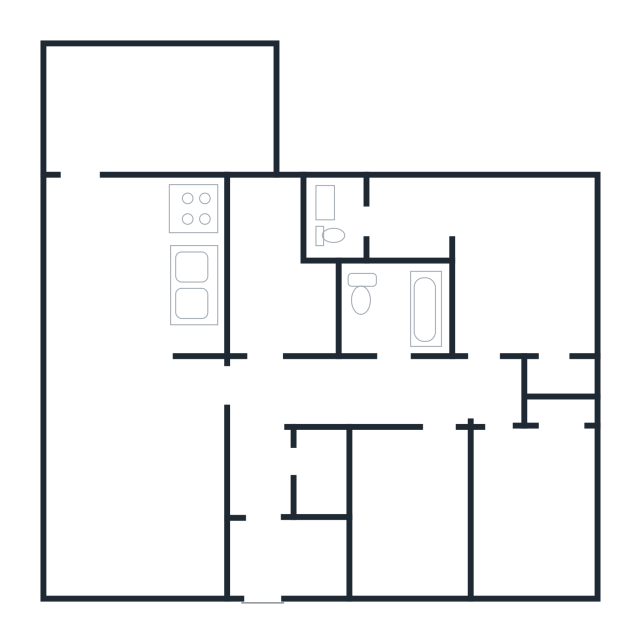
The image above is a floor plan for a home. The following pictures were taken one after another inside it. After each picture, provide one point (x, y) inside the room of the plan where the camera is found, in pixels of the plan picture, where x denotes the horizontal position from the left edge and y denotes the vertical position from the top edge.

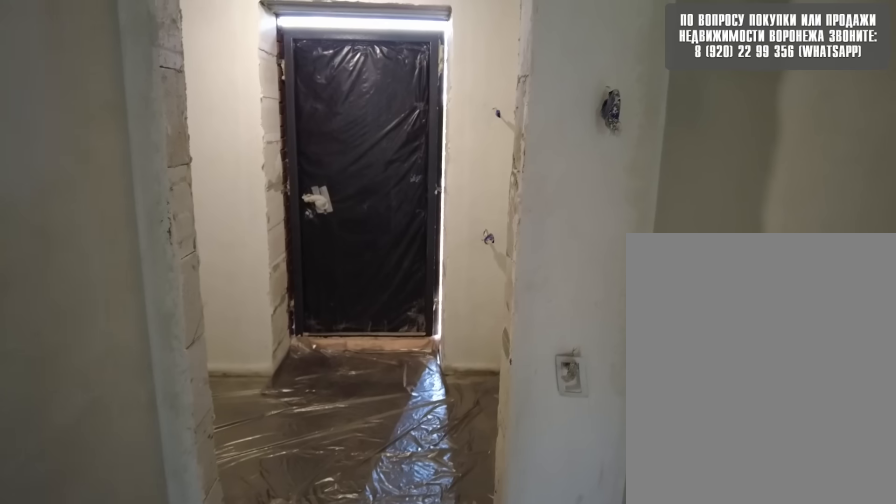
(281, 490)
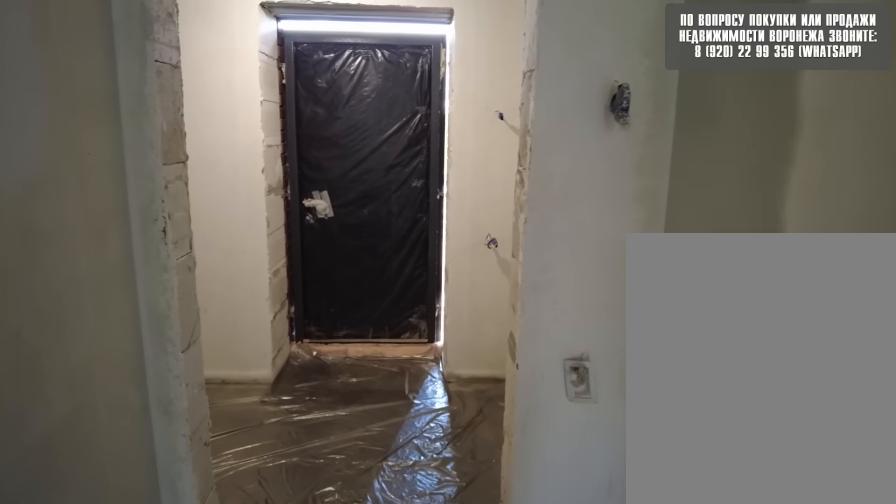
(281, 490)
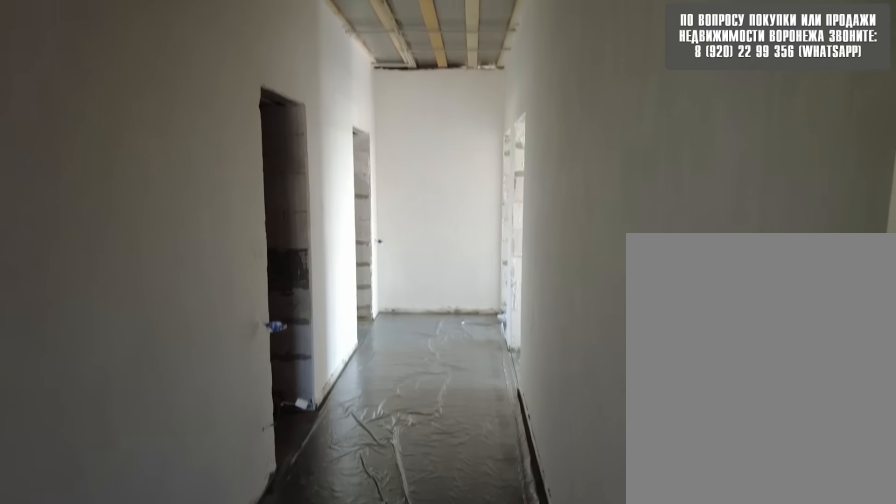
(281, 420)
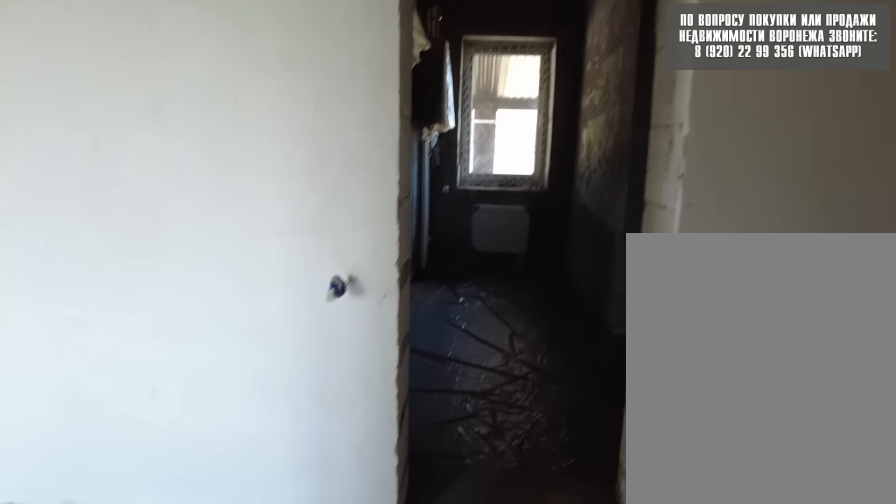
(281, 420)
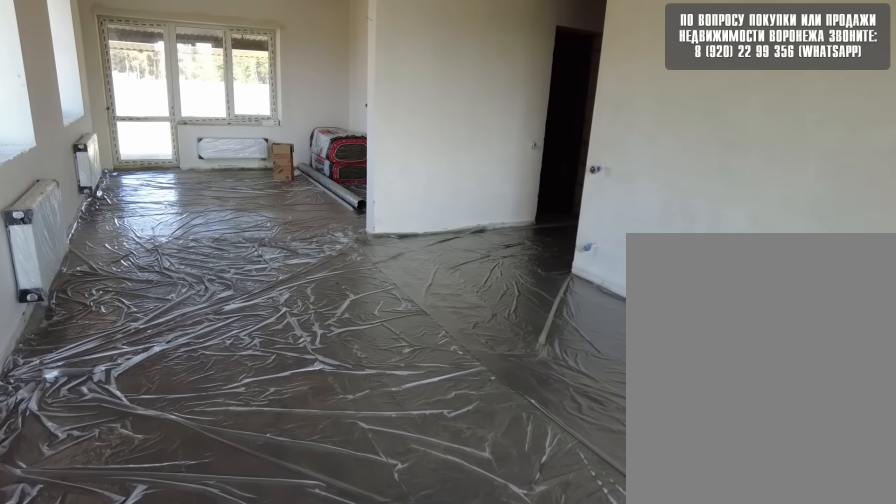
(103, 417)
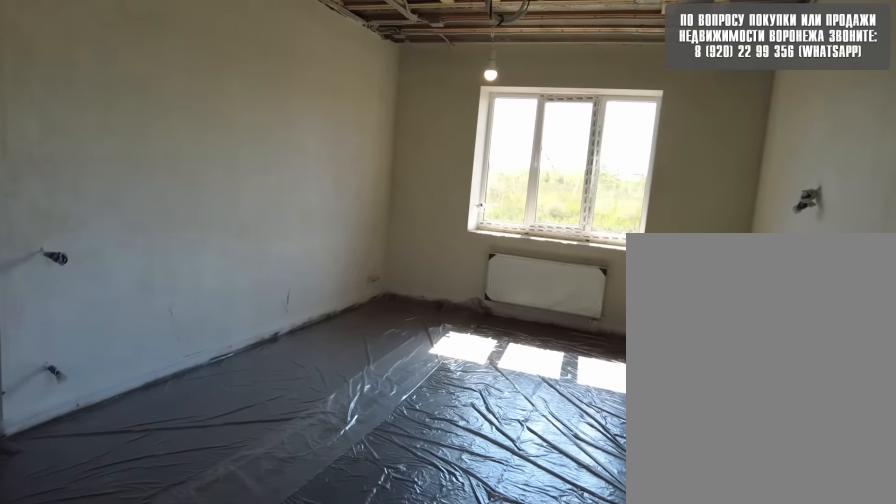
(107, 310)
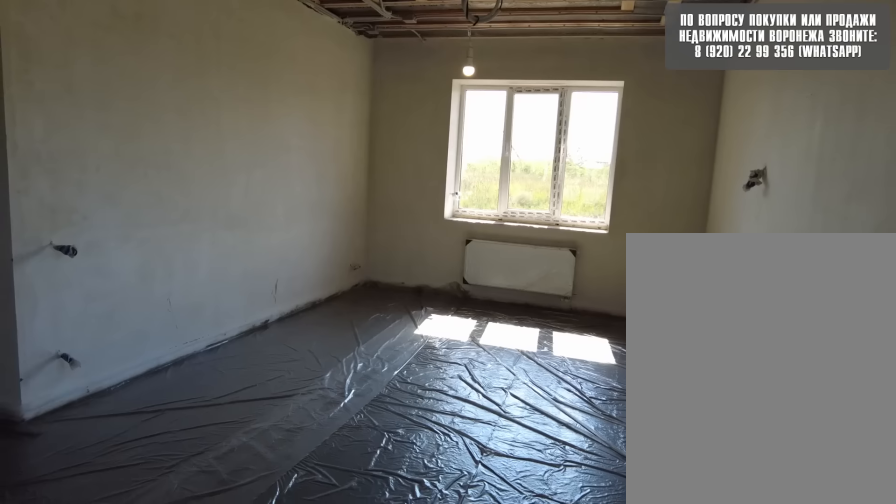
(107, 291)
